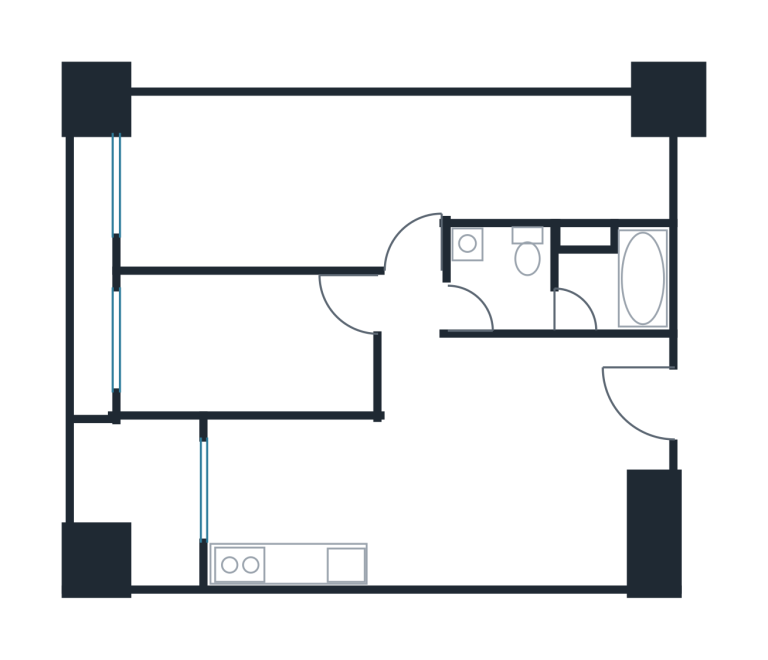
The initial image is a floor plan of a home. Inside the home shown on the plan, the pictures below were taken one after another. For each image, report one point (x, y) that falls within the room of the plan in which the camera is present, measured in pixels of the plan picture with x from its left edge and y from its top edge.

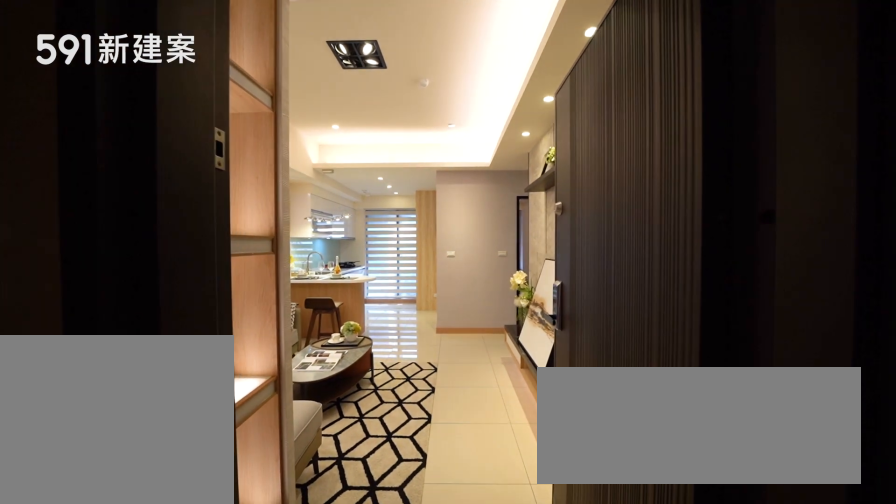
(634, 401)
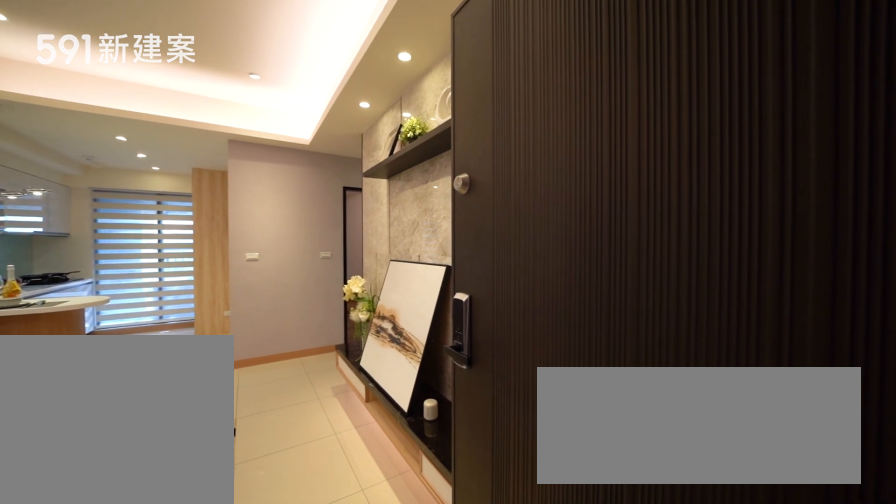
(634, 401)
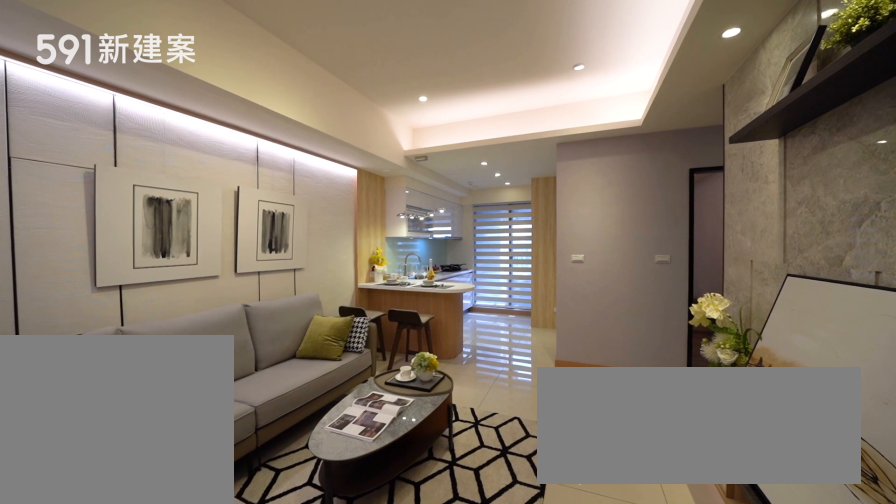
(538, 462)
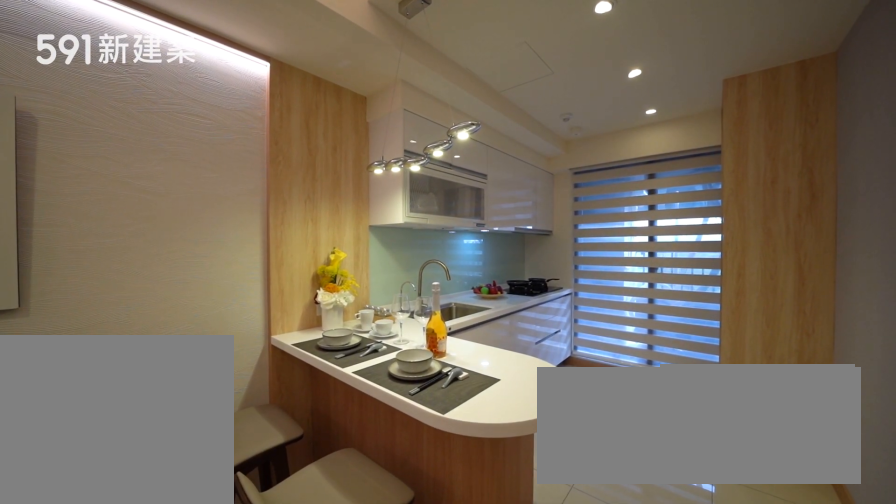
(309, 504)
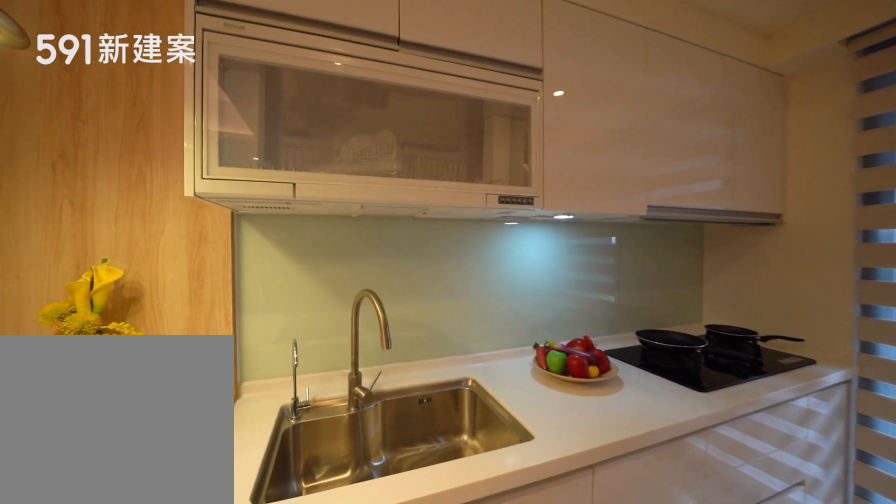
(309, 504)
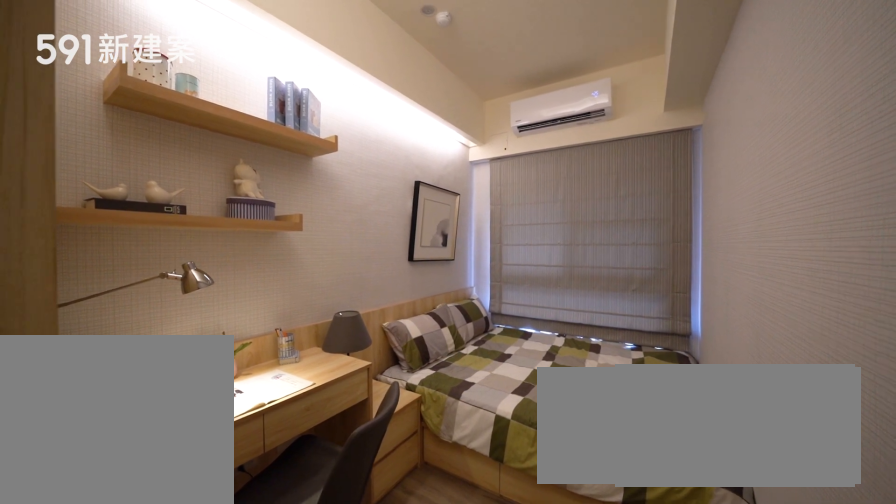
(245, 343)
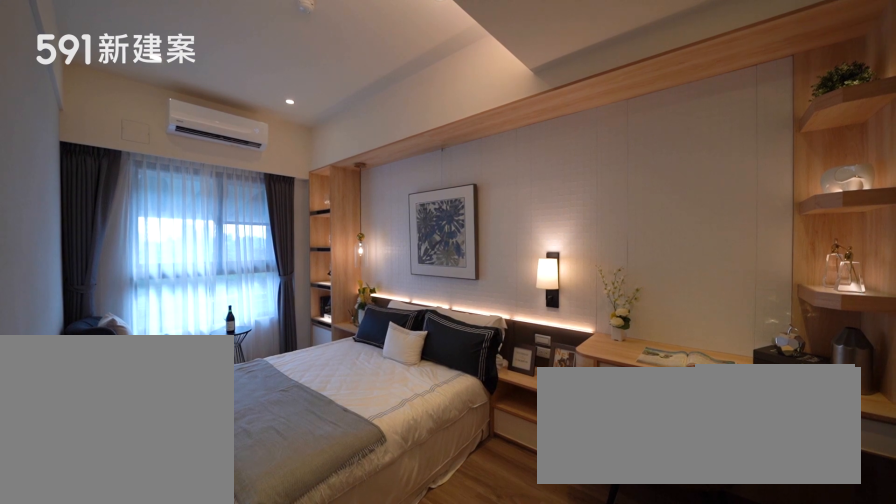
(276, 182)
